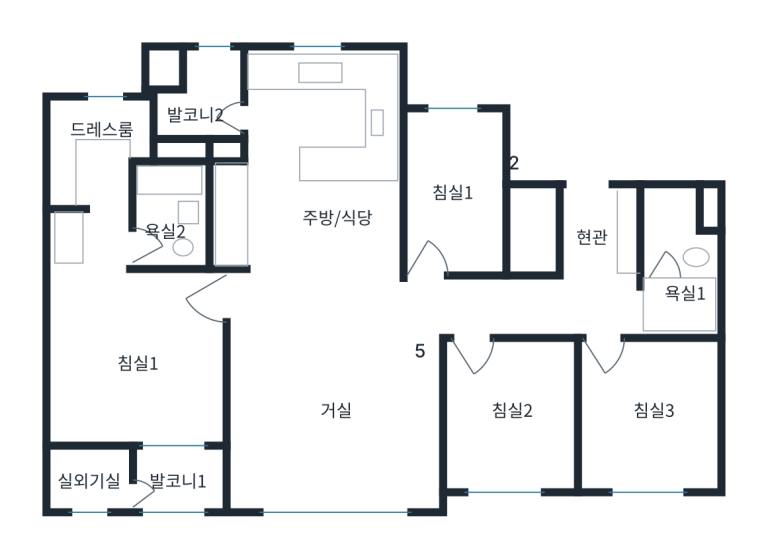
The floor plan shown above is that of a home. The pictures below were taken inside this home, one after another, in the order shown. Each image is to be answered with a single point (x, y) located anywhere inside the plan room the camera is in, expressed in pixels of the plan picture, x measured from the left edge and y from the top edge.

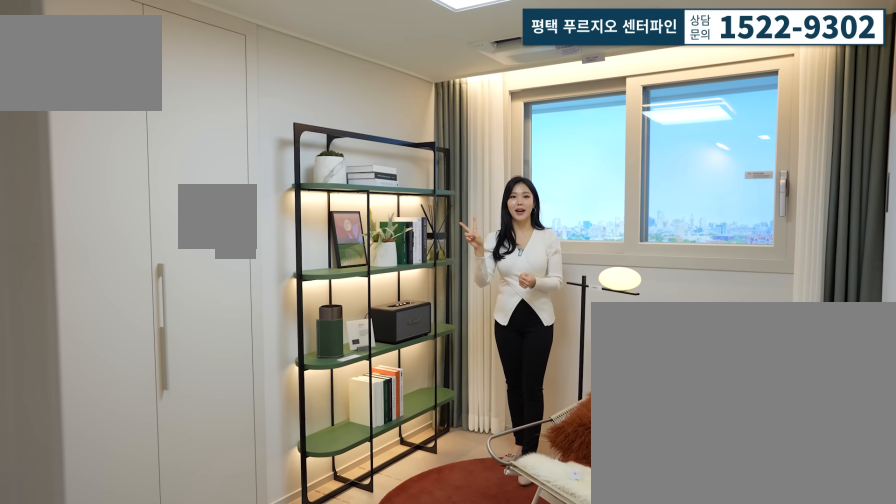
(514, 433)
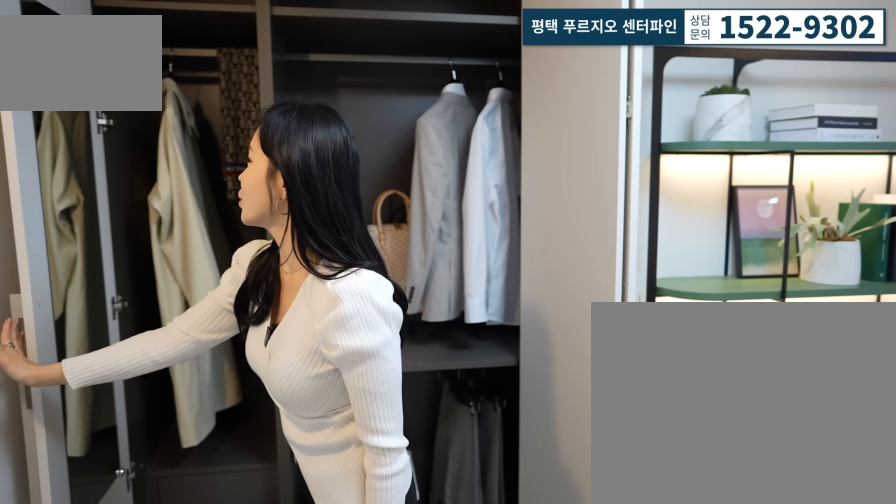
(514, 433)
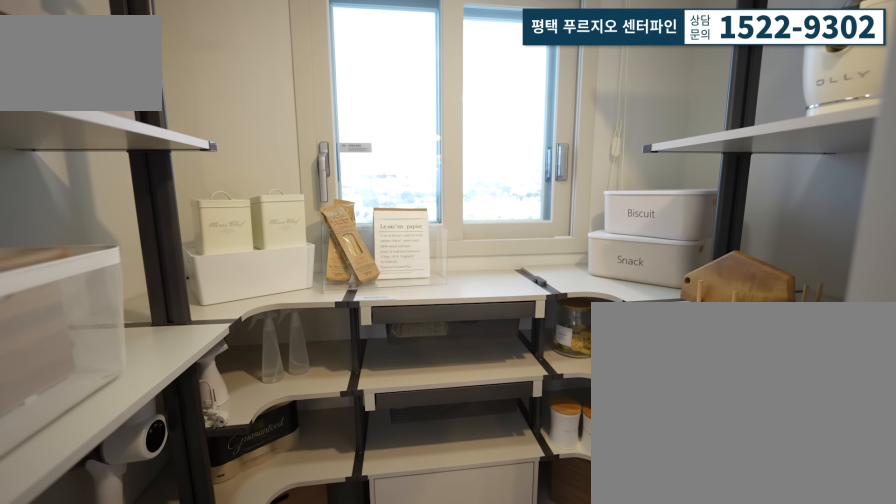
(452, 214)
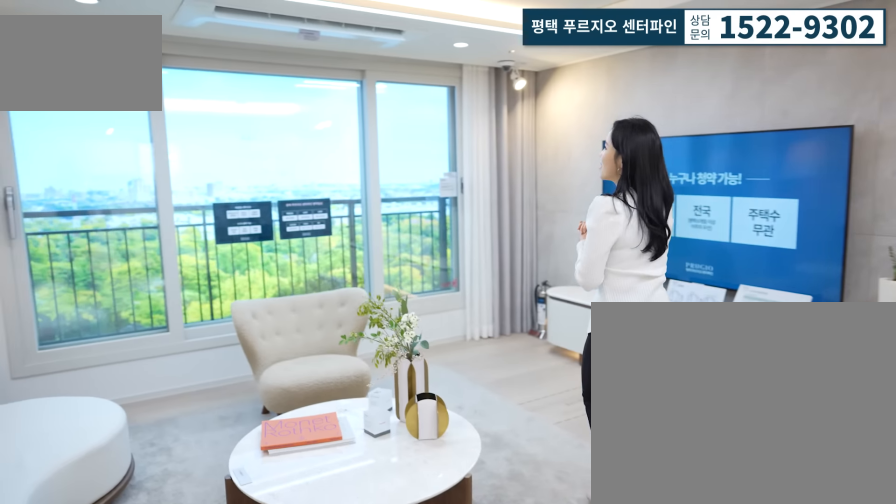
(328, 429)
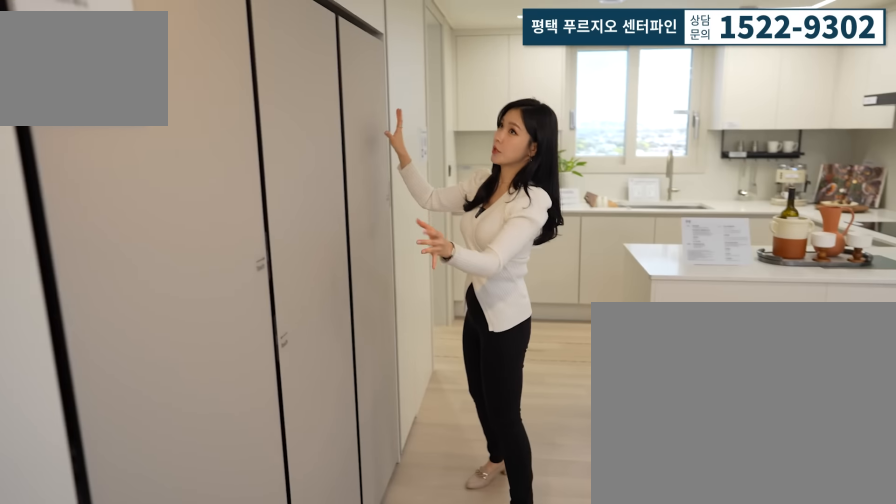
(329, 186)
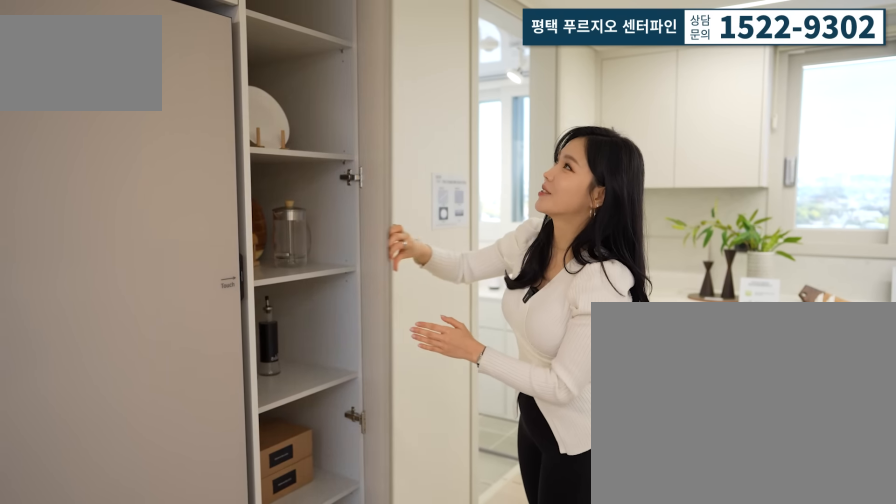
(329, 186)
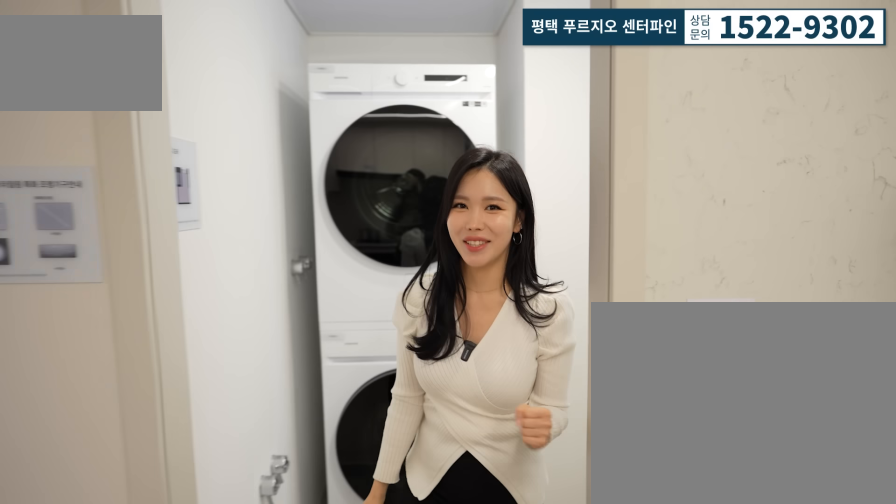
(192, 93)
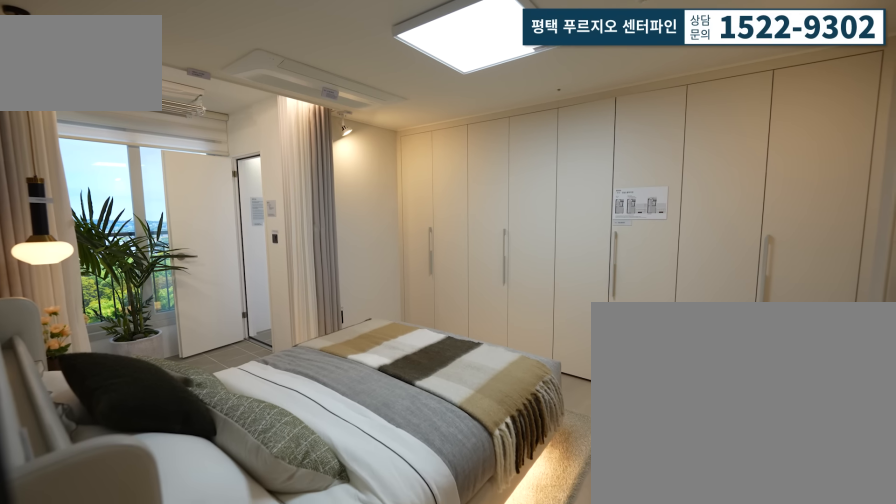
(137, 362)
